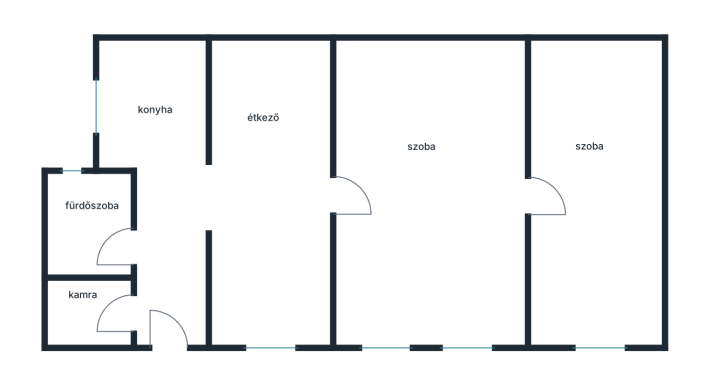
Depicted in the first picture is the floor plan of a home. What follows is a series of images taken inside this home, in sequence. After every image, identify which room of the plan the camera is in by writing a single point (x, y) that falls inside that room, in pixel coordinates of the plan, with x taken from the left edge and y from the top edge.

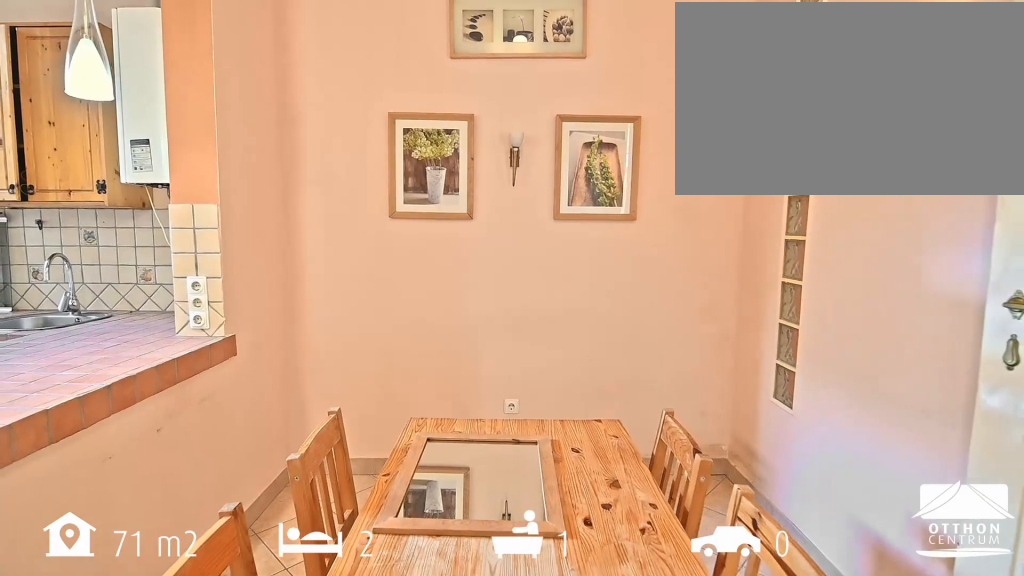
(271, 201)
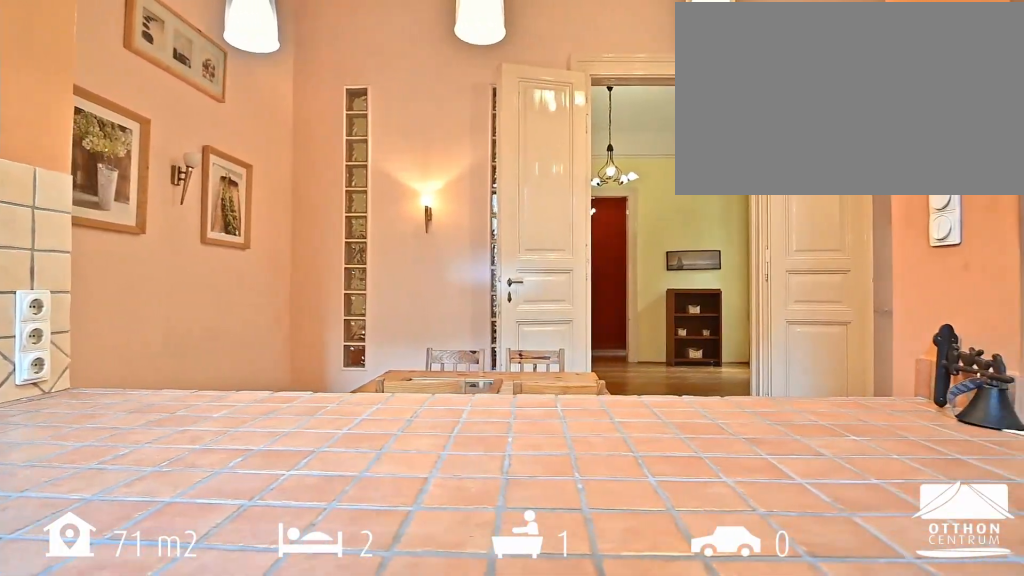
(154, 109)
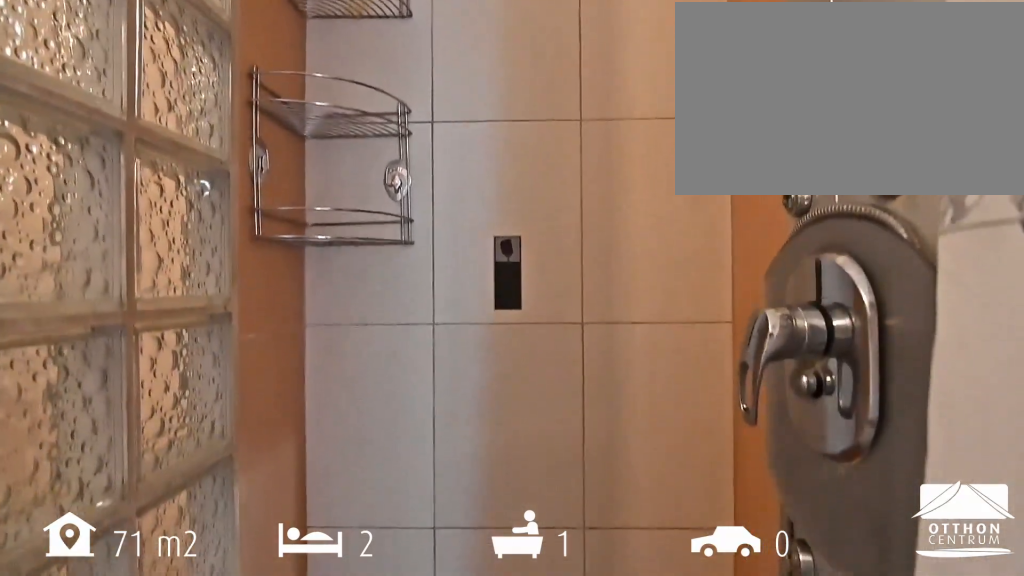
(93, 222)
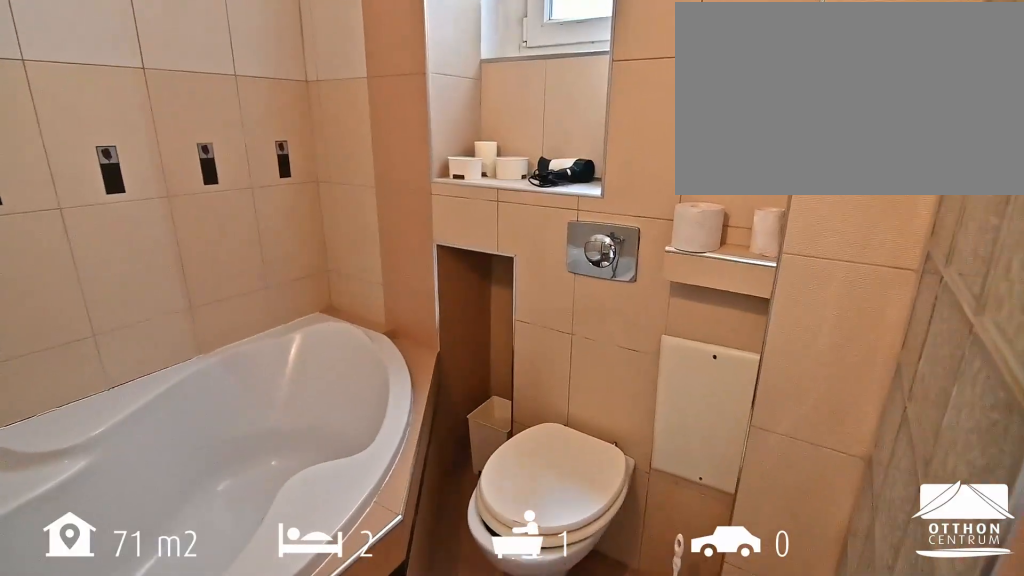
(92, 222)
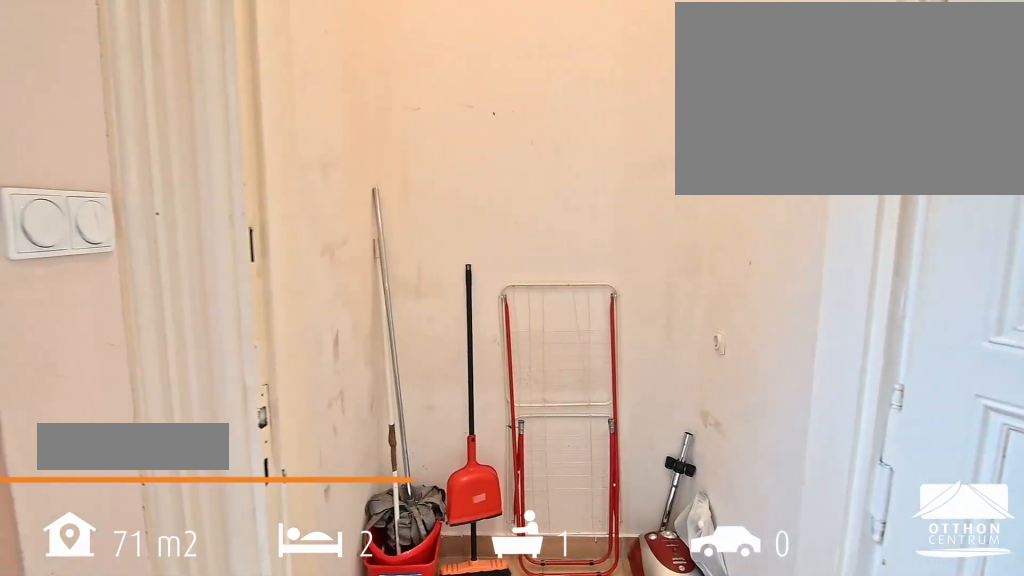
(89, 315)
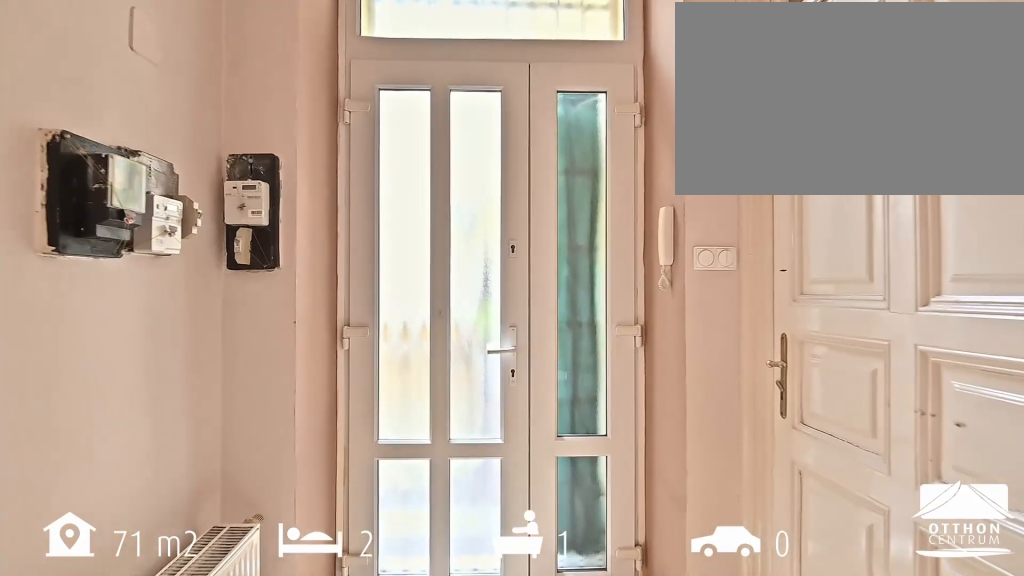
(172, 294)
